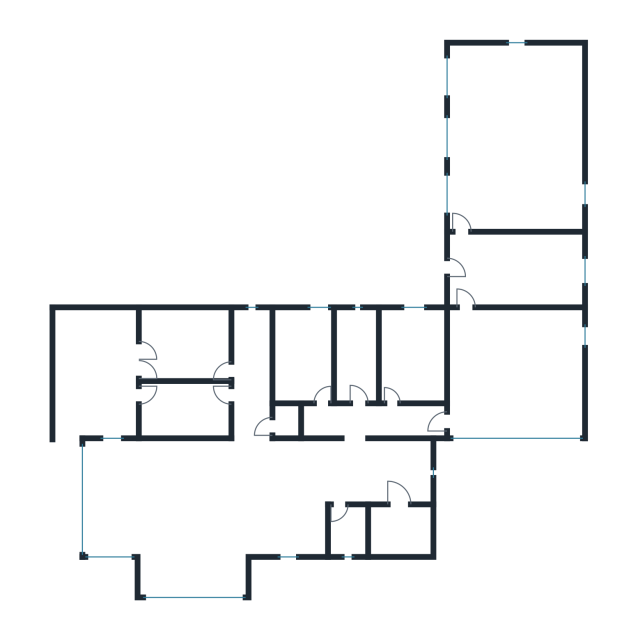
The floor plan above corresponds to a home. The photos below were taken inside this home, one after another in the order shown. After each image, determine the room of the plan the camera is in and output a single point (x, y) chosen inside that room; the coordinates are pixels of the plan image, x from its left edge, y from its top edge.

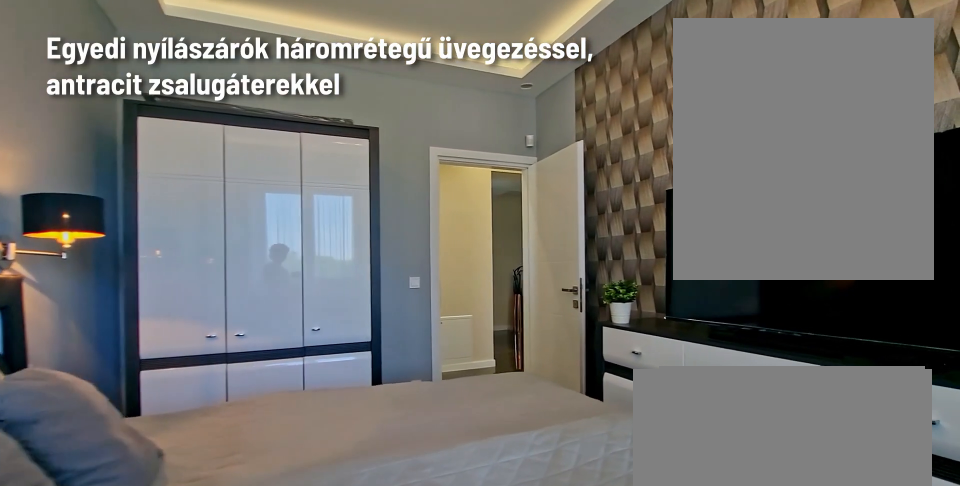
(413, 358)
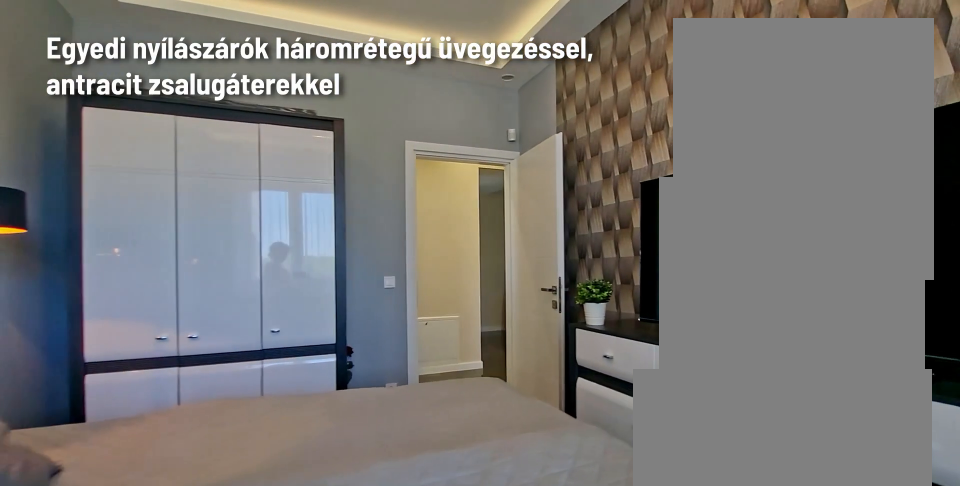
(413, 358)
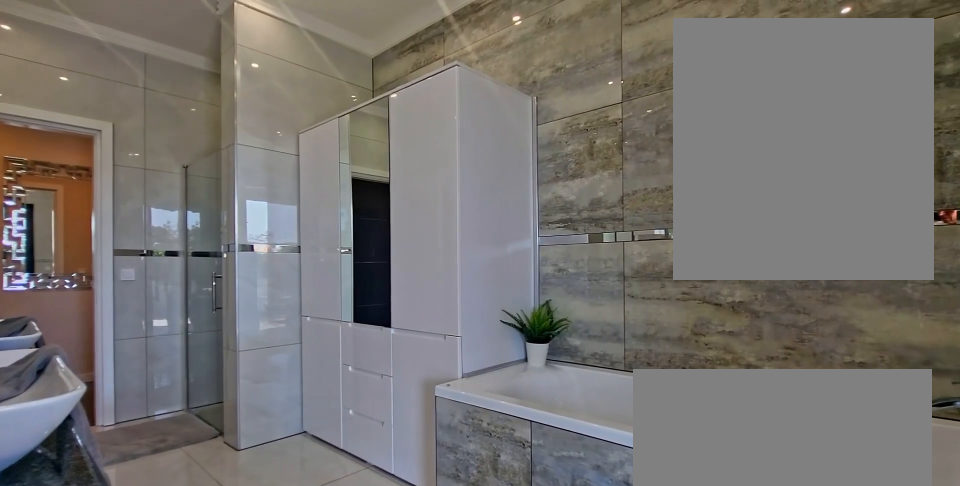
(186, 409)
